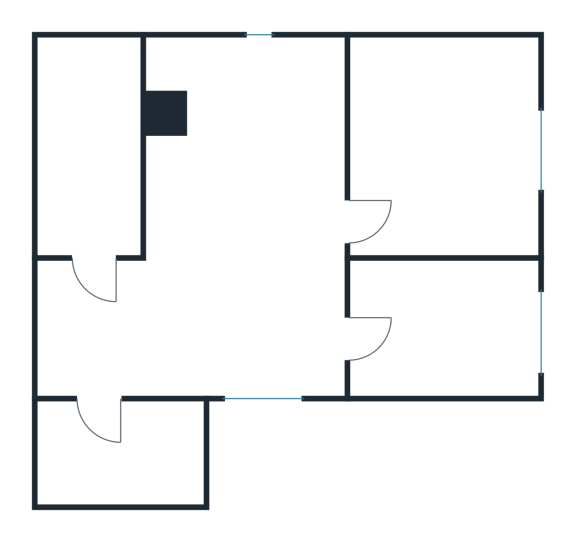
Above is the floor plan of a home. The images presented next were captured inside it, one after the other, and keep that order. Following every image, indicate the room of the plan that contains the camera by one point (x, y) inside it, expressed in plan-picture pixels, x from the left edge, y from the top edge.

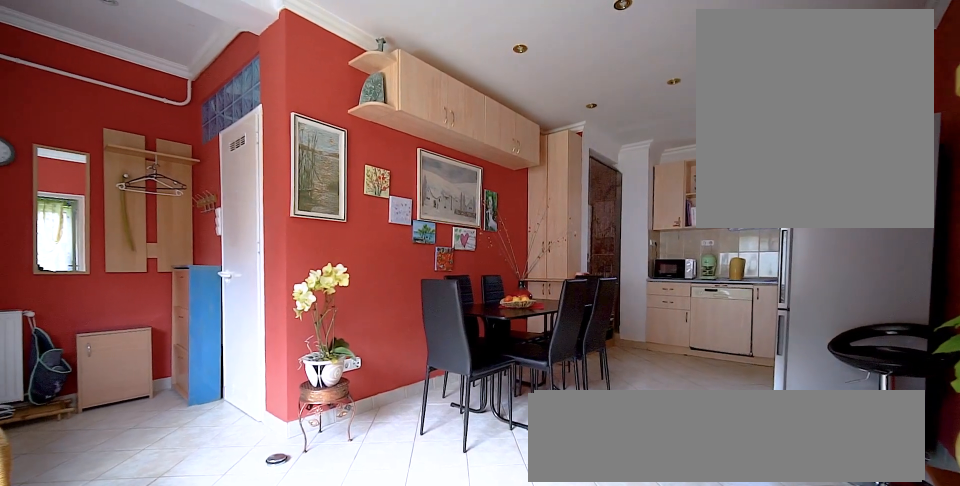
(251, 246)
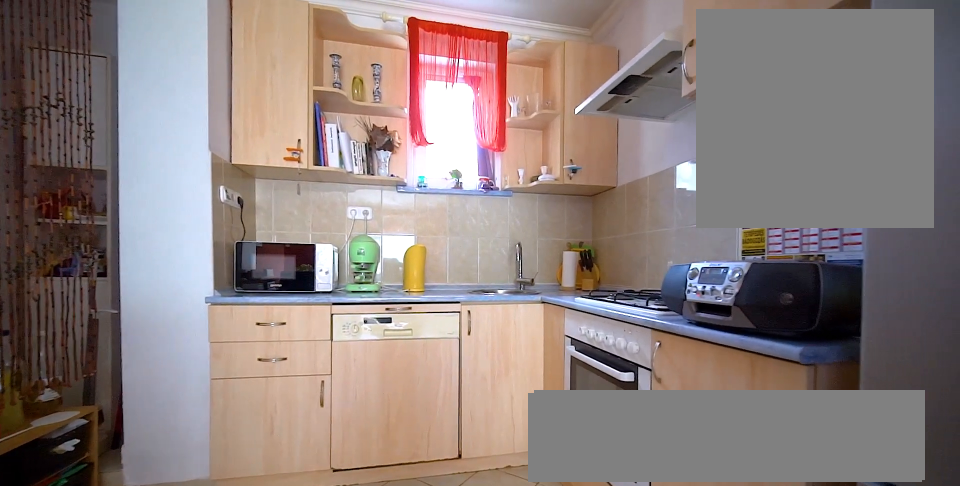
(250, 246)
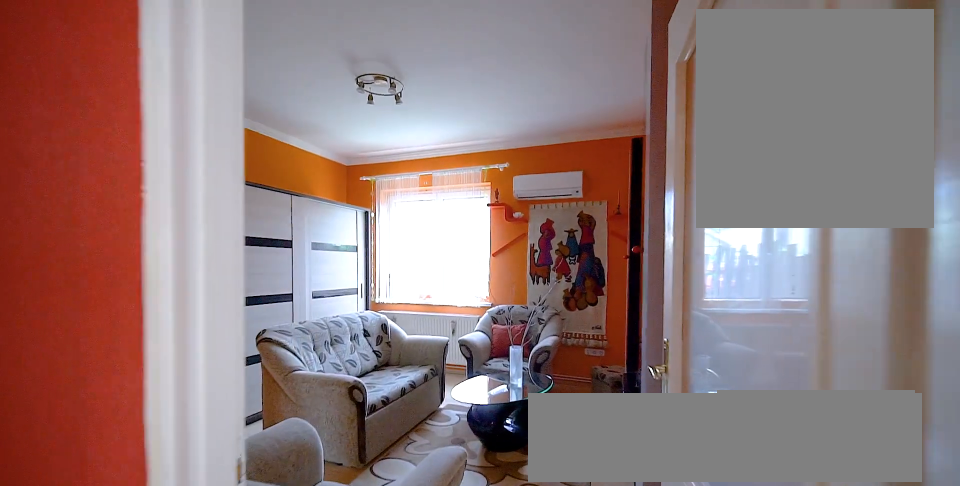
(446, 155)
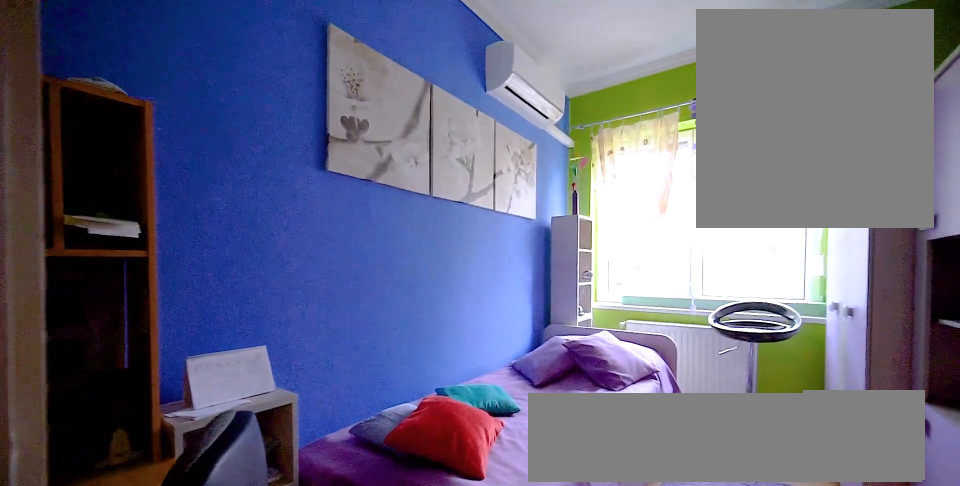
(446, 327)
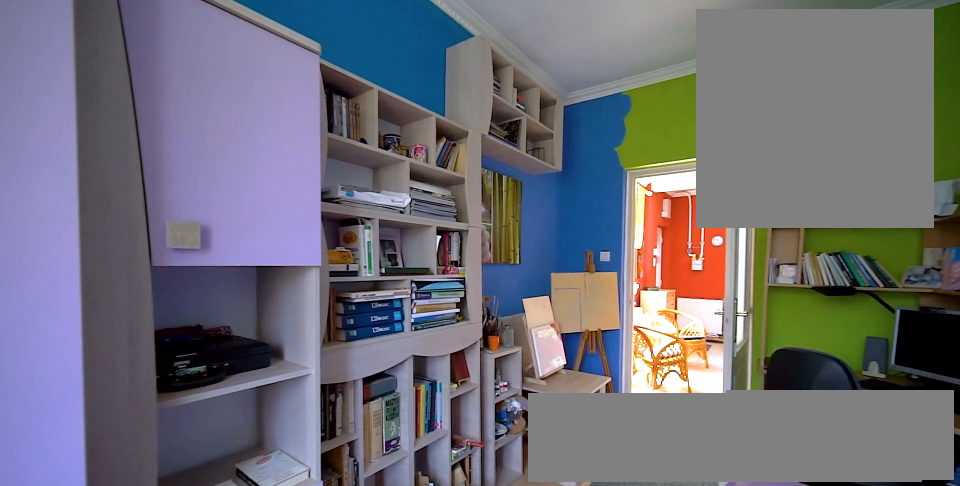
(446, 327)
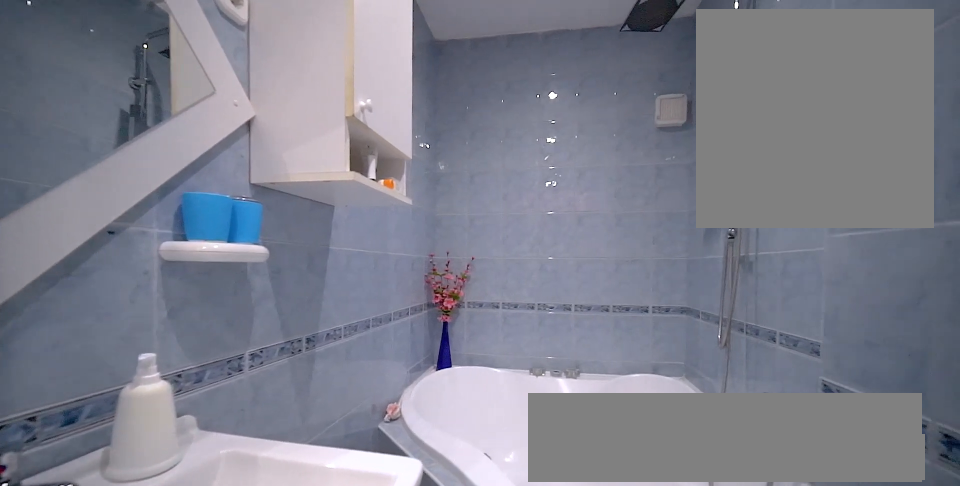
(91, 163)
